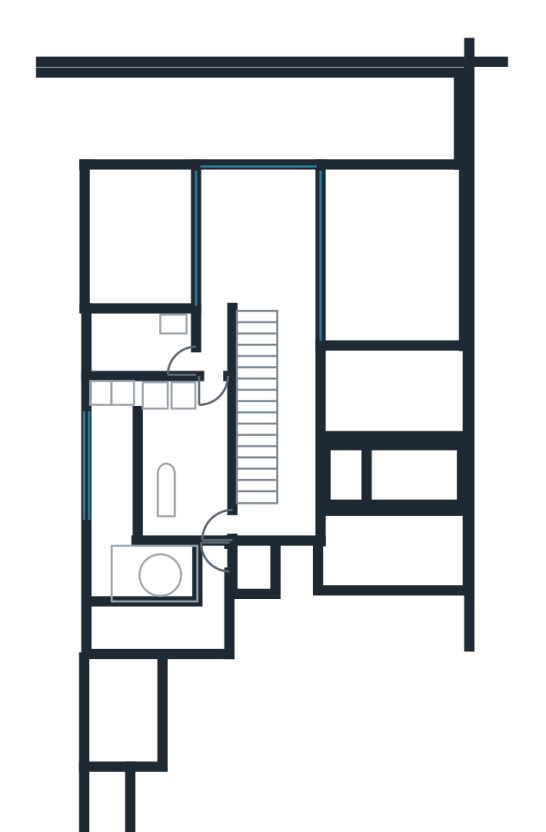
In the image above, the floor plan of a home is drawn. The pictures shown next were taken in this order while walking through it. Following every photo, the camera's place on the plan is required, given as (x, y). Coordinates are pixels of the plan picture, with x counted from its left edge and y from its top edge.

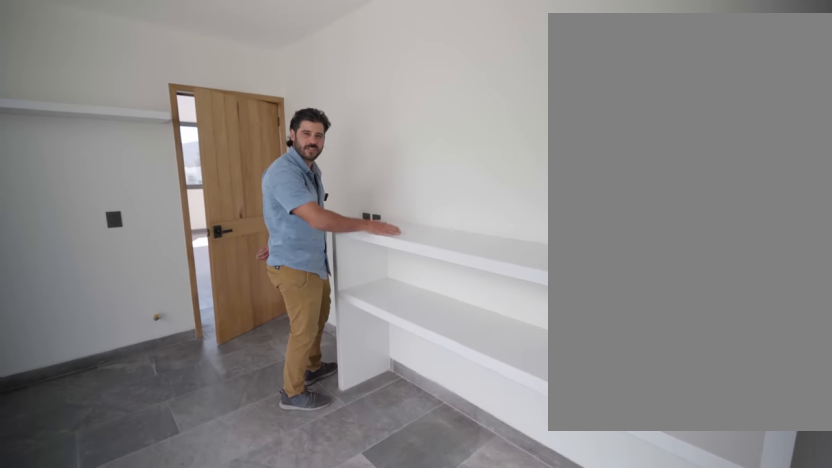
(198, 495)
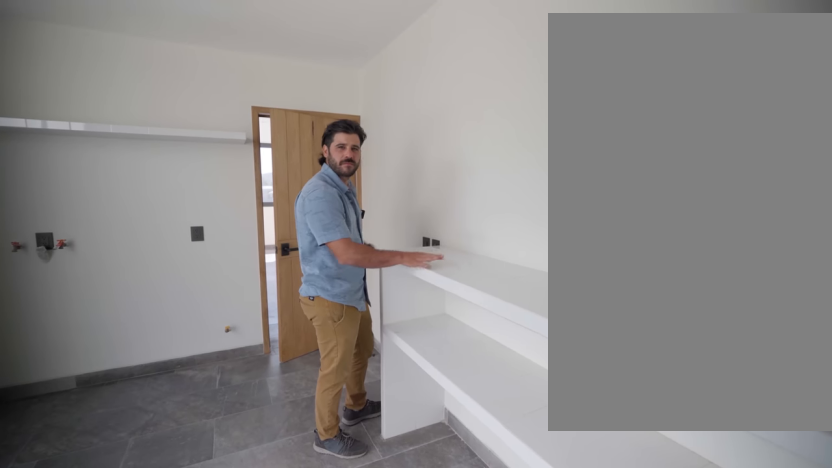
(201, 482)
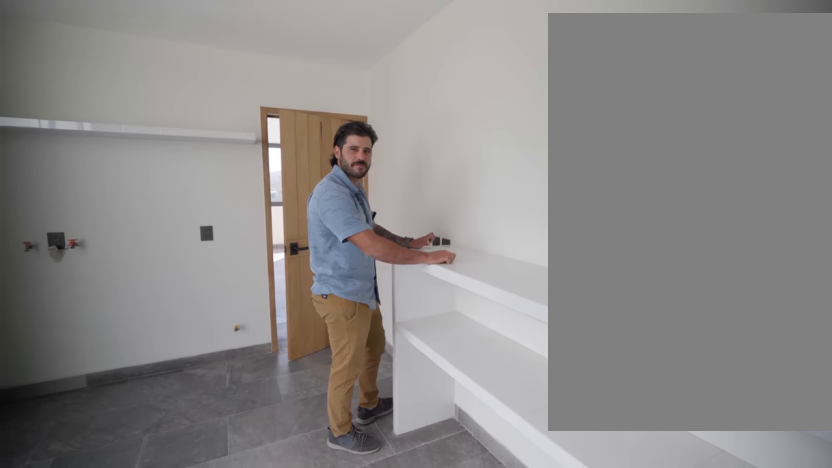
(201, 482)
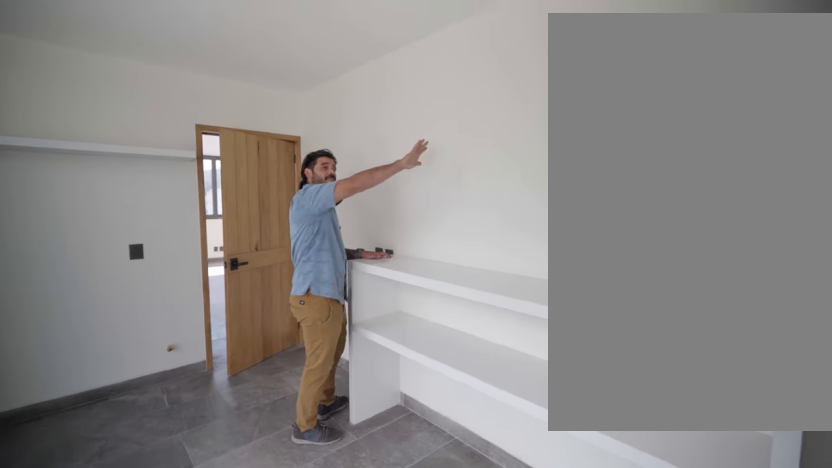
(201, 482)
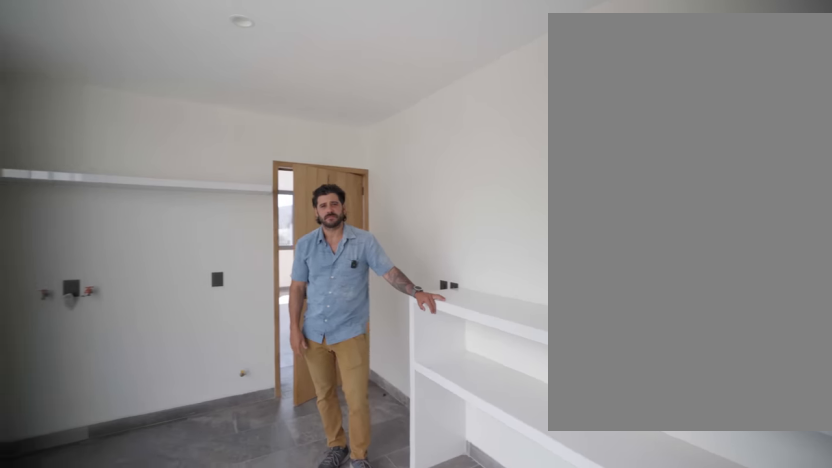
(201, 481)
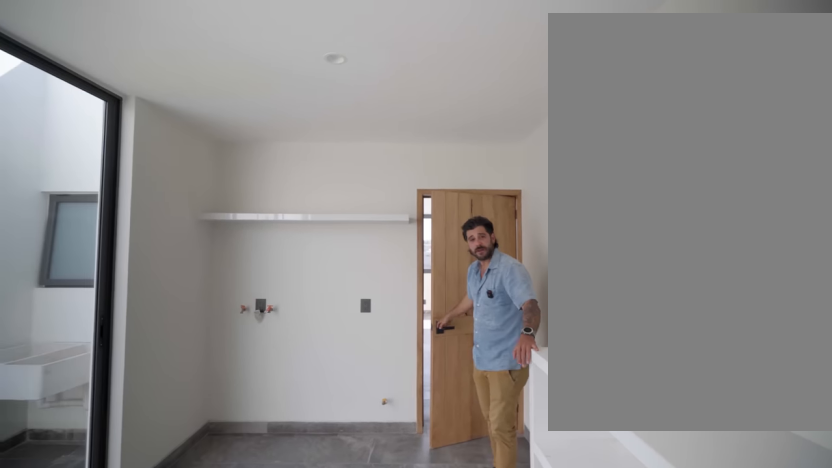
(201, 482)
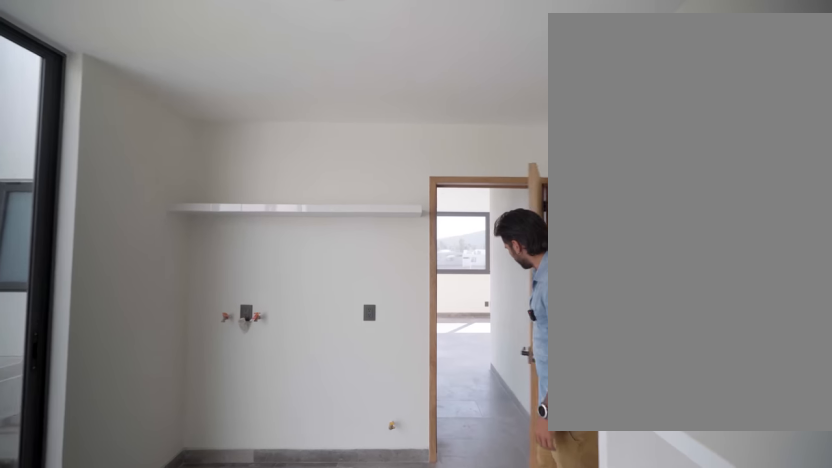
(202, 478)
